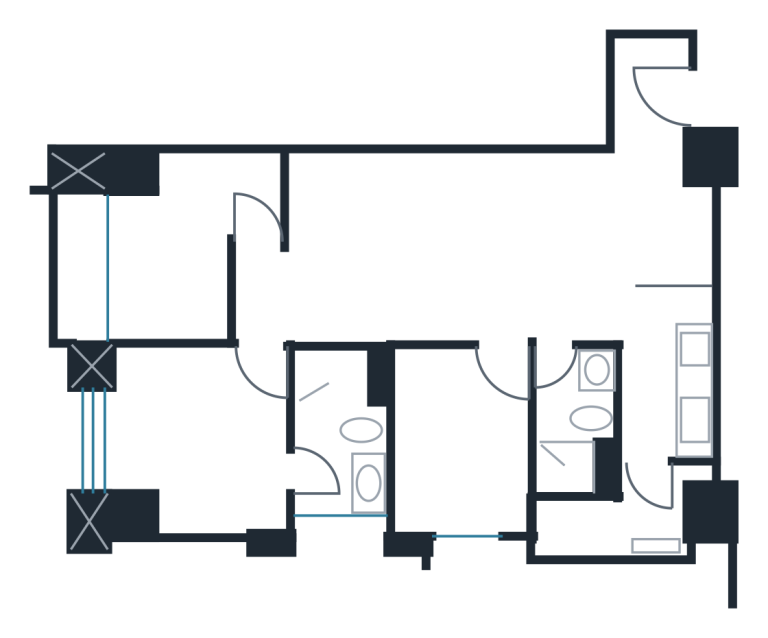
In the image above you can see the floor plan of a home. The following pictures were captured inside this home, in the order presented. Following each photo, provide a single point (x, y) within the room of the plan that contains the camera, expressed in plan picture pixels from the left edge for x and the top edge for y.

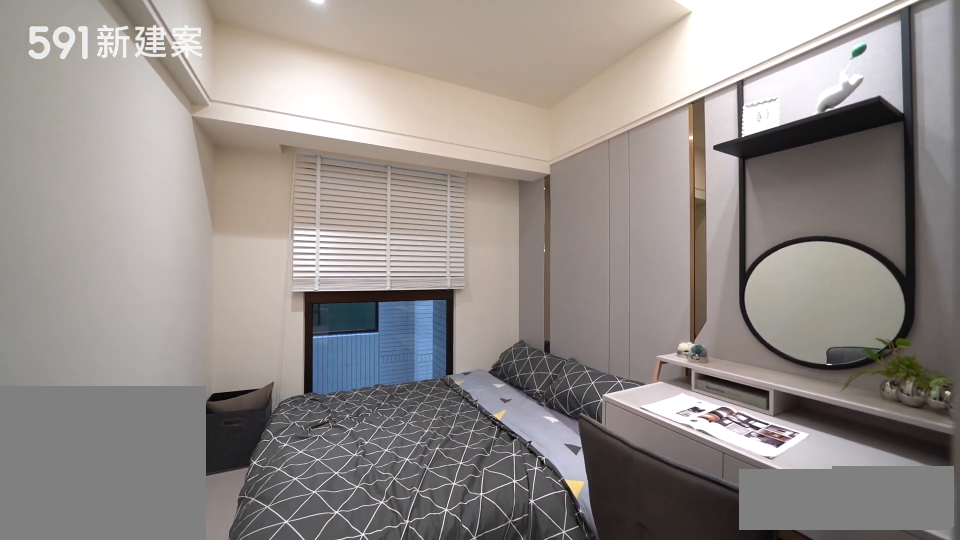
(457, 446)
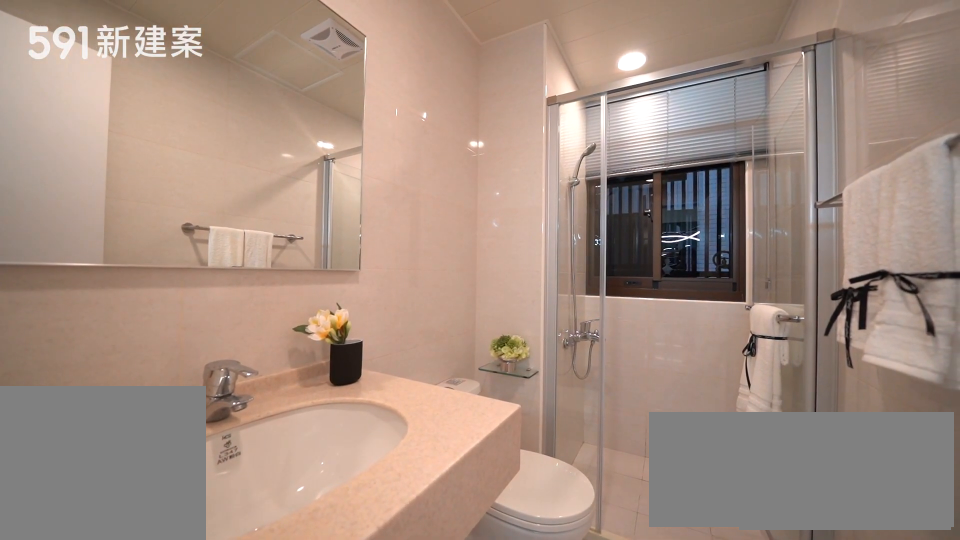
(578, 426)
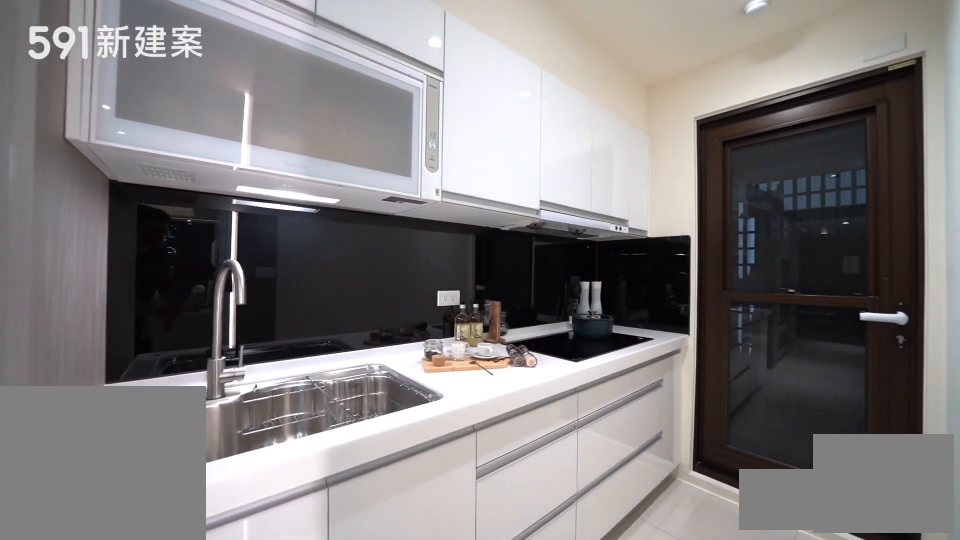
(659, 376)
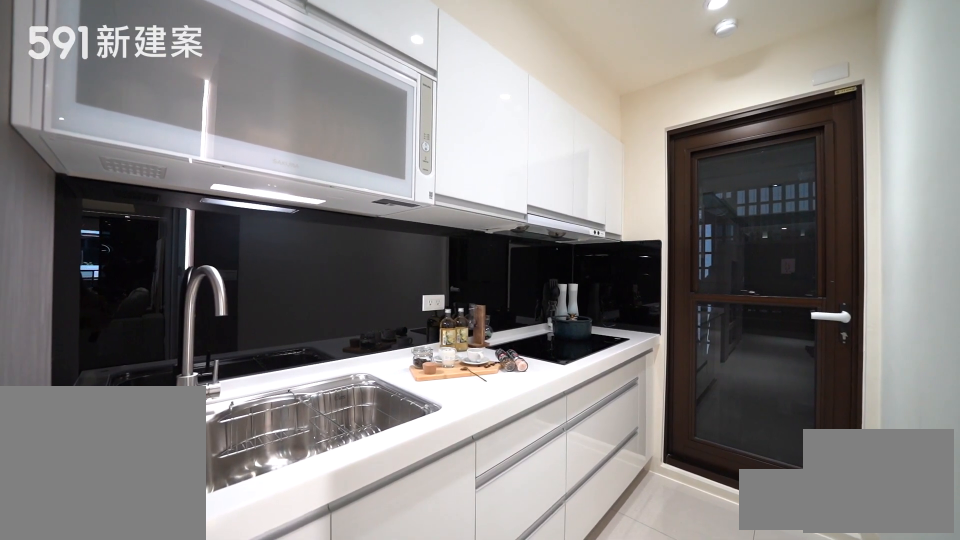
(659, 376)
